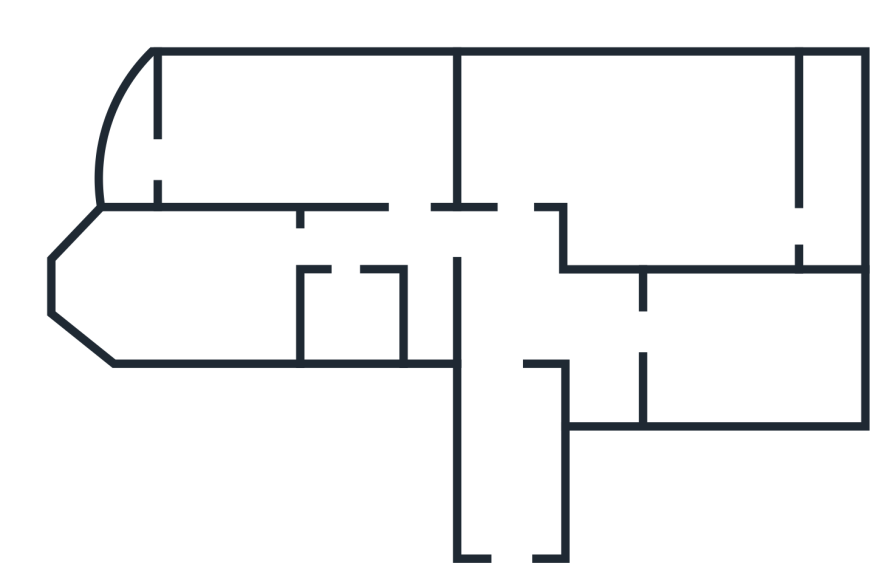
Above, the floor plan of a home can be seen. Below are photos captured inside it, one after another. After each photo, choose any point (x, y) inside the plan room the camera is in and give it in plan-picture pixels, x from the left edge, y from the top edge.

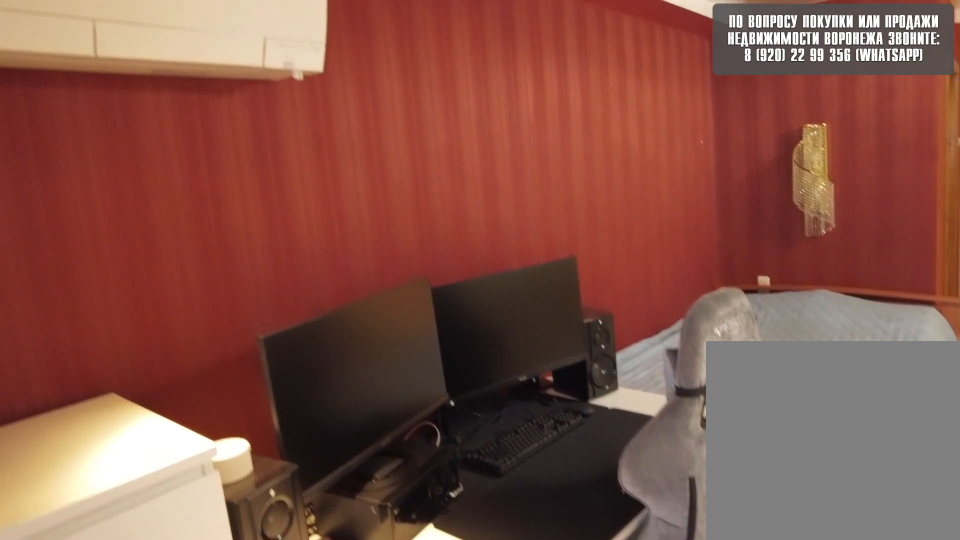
(583, 145)
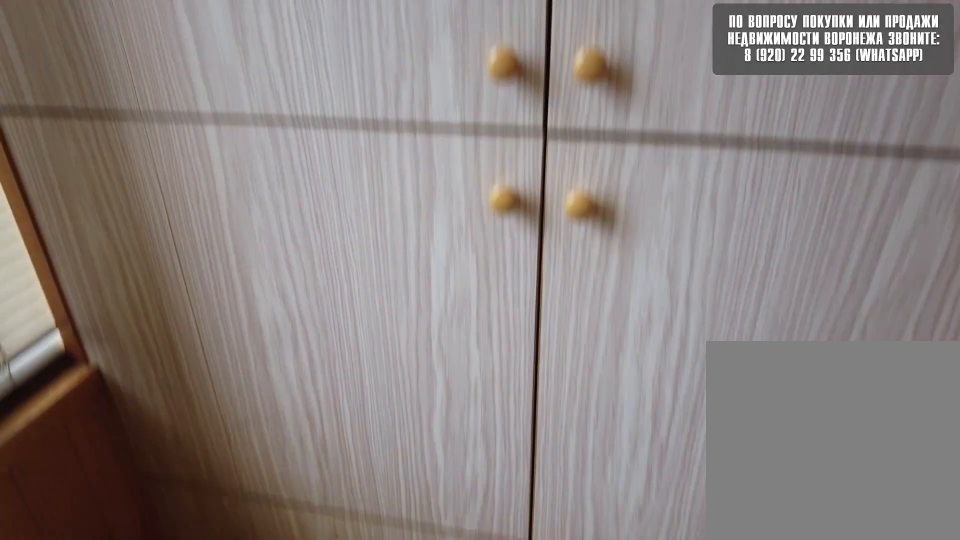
(850, 218)
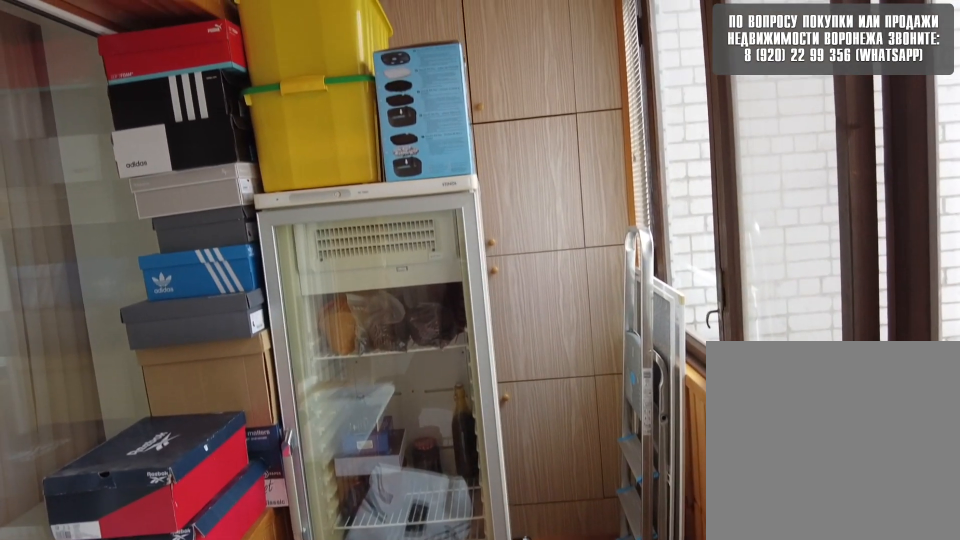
(850, 218)
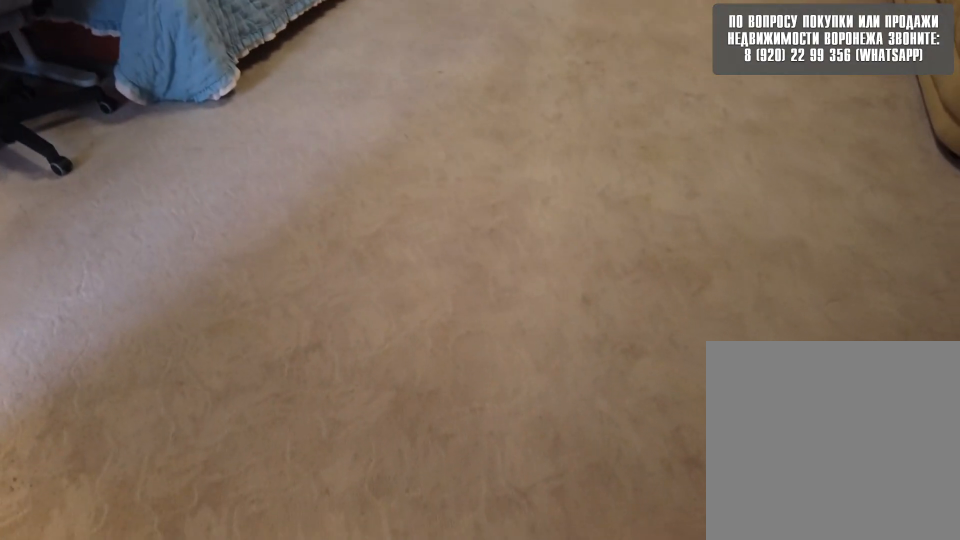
(707, 212)
